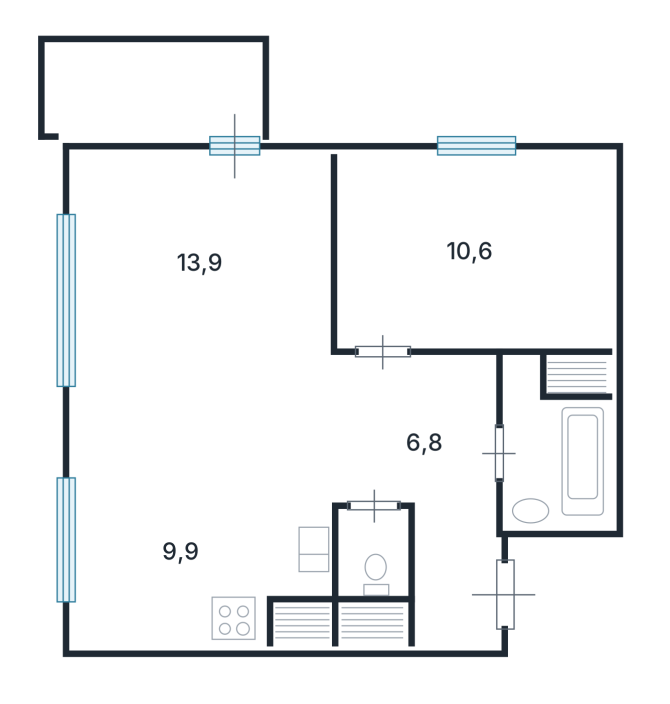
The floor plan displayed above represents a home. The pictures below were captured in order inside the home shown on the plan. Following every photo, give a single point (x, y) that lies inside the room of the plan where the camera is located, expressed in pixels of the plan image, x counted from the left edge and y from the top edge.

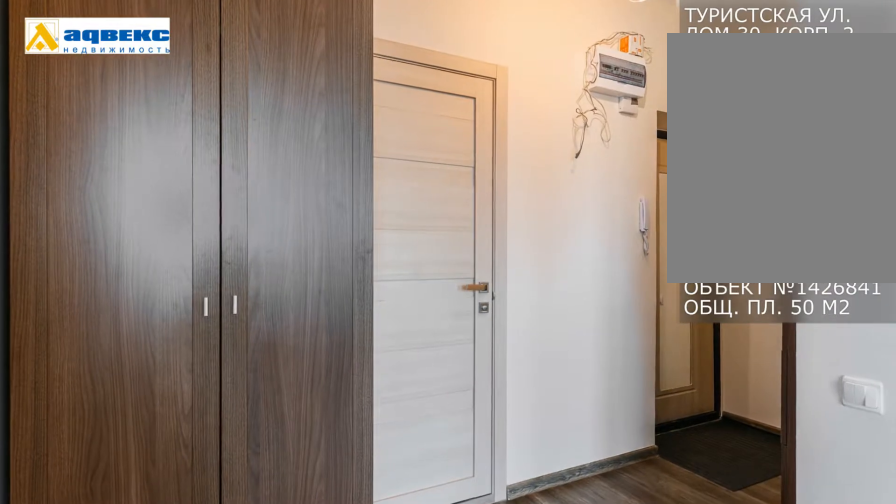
(427, 433)
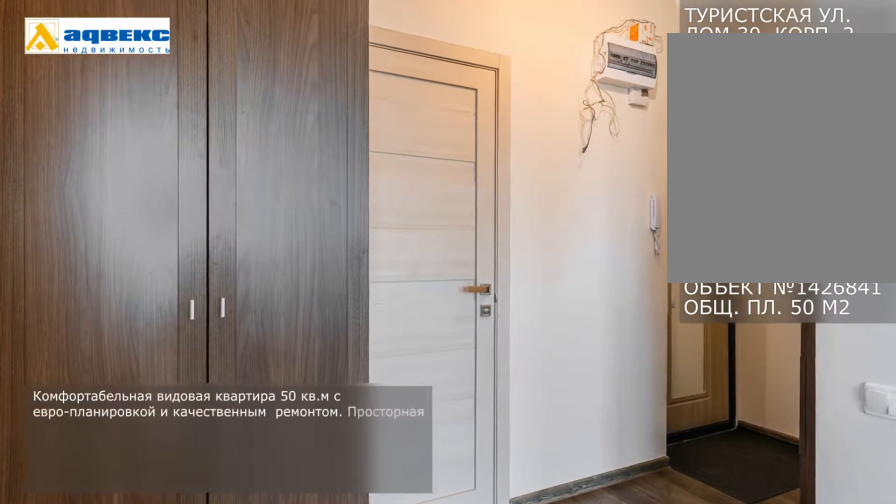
(427, 433)
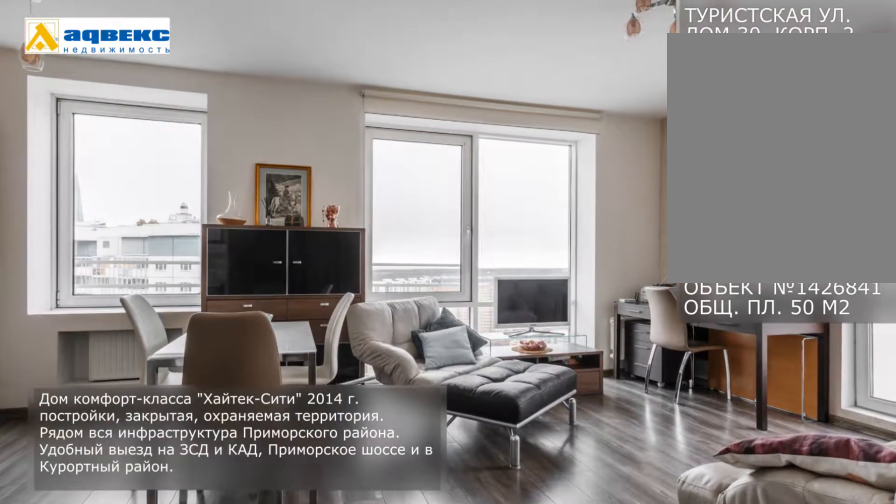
(208, 271)
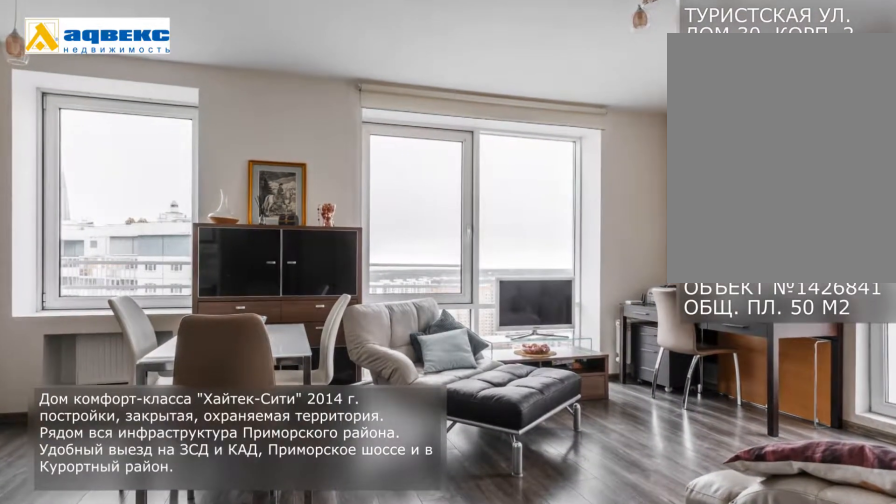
(208, 271)
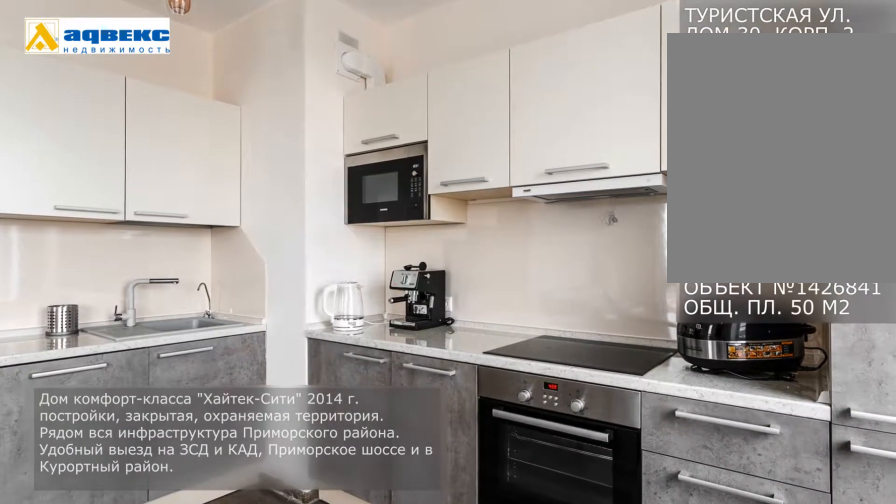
(179, 545)
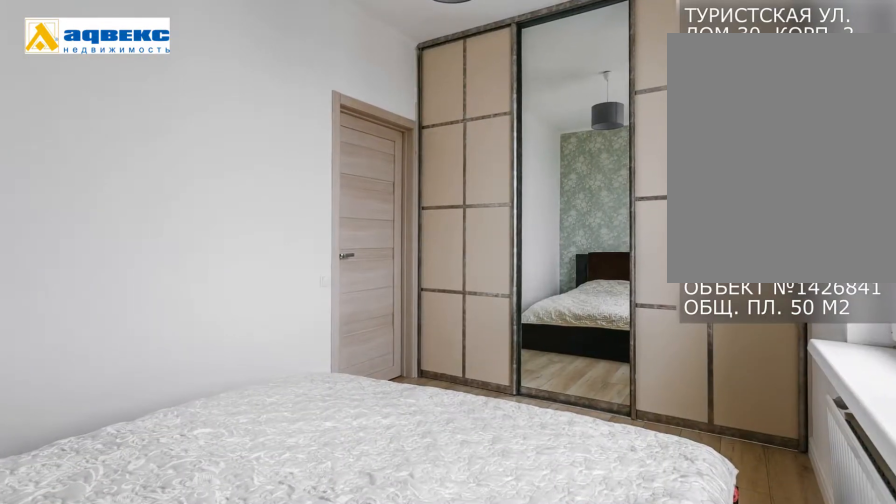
(476, 250)
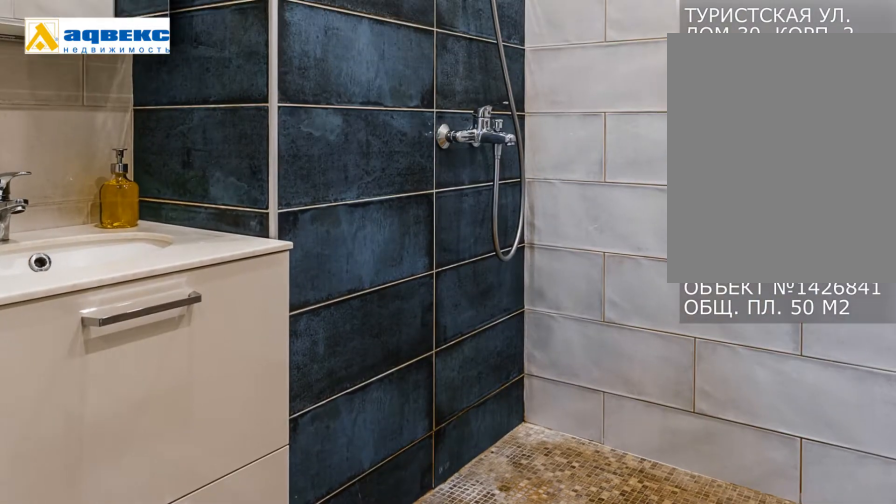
(562, 442)
